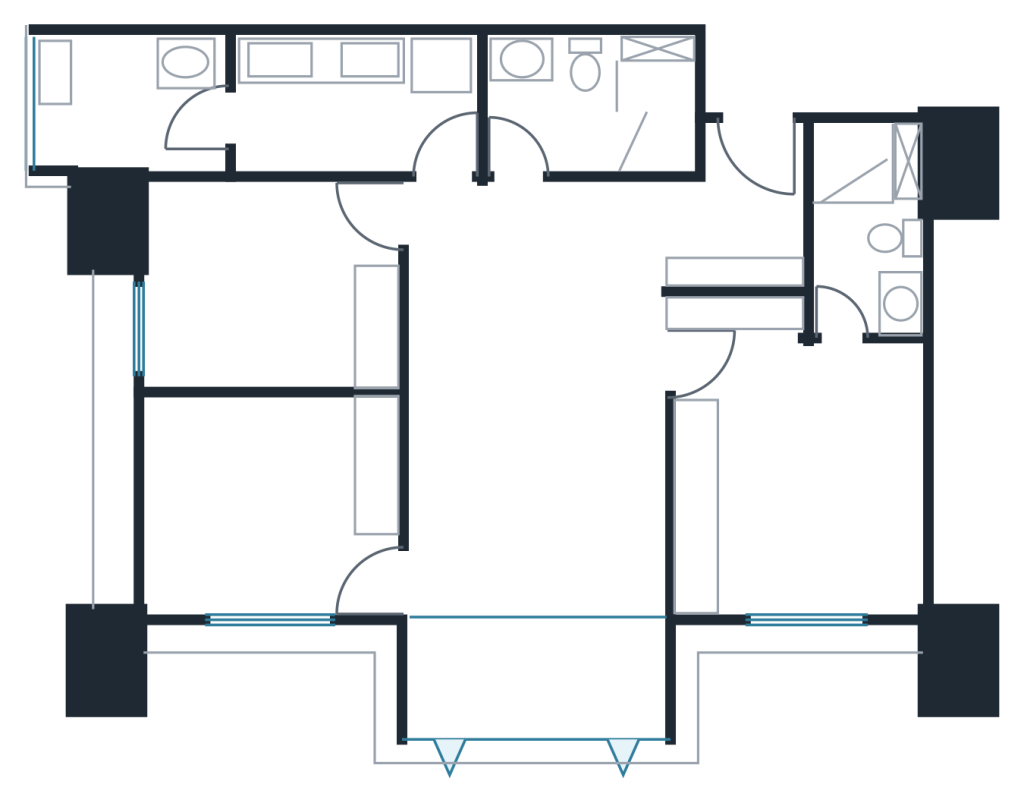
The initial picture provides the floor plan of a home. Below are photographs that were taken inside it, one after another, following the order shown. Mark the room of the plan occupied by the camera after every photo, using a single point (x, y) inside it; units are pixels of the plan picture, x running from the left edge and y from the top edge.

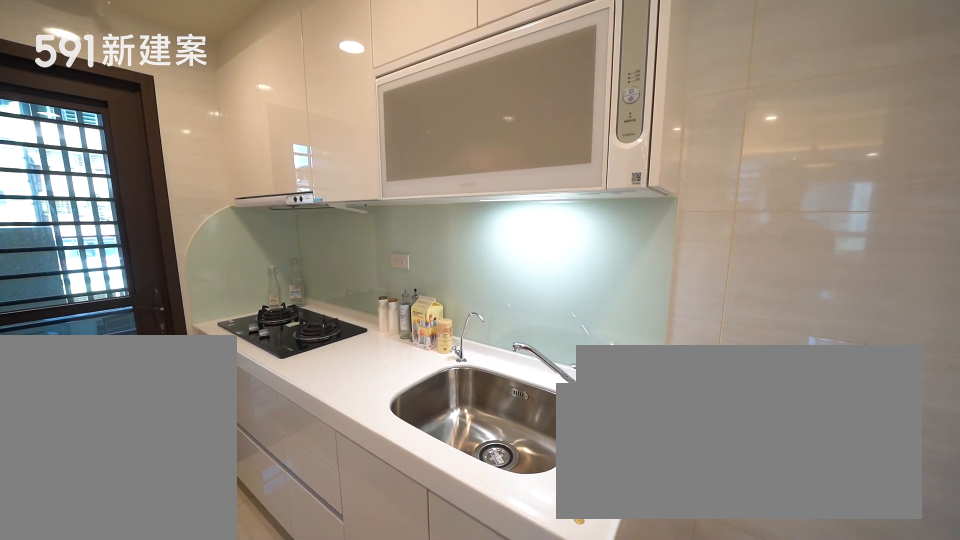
(351, 107)
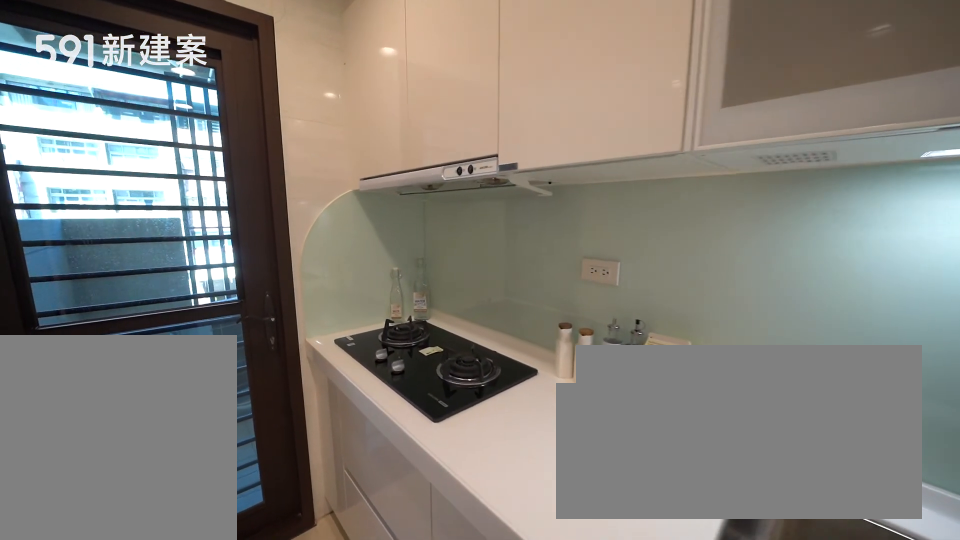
(351, 107)
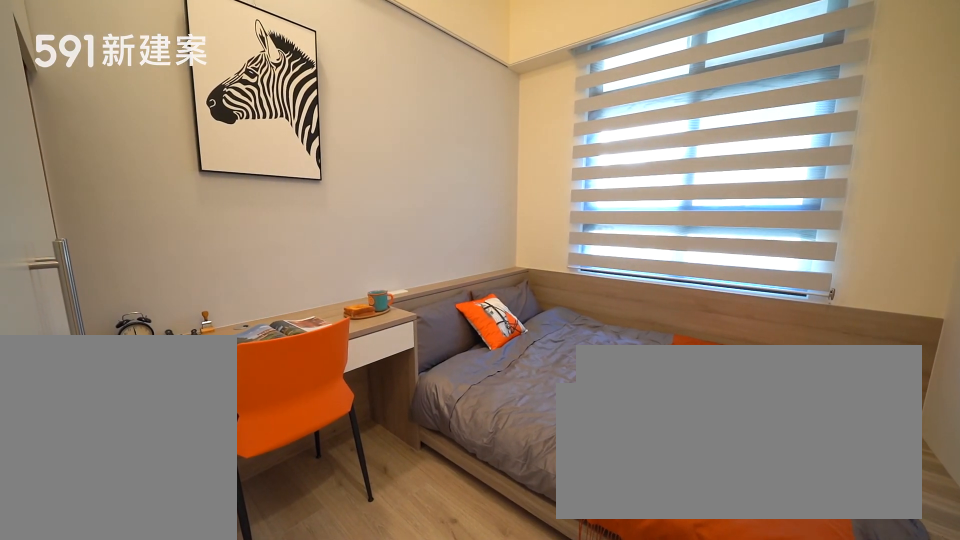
(267, 287)
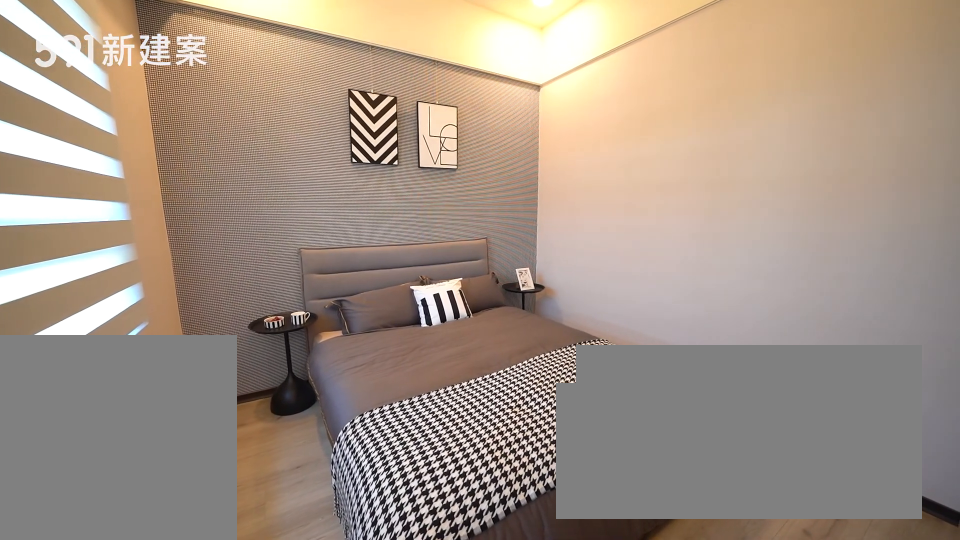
(272, 508)
